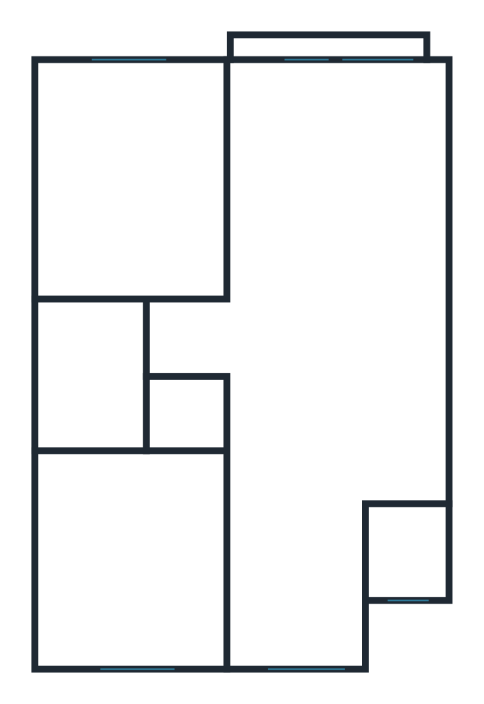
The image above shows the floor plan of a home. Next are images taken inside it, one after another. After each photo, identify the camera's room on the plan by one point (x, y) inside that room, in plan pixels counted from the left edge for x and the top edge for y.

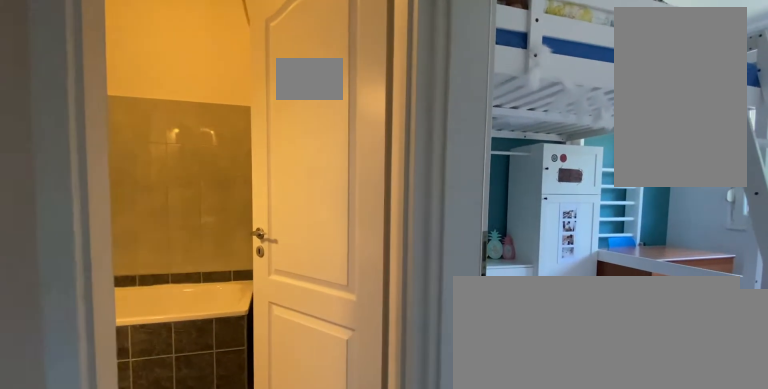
(194, 338)
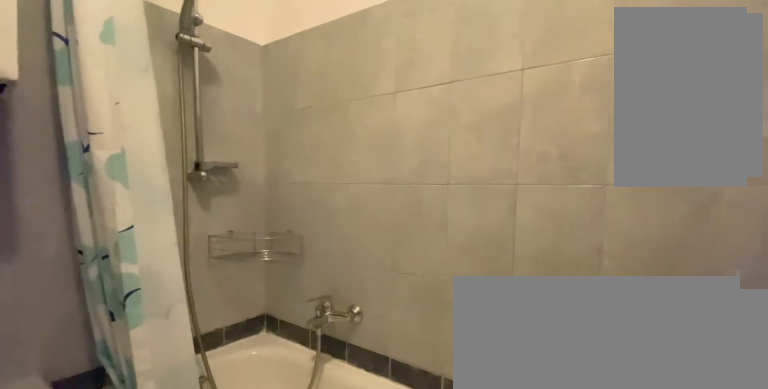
(97, 372)
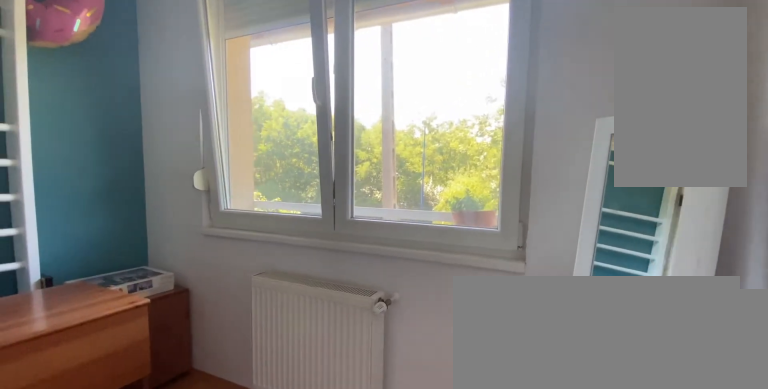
(146, 196)
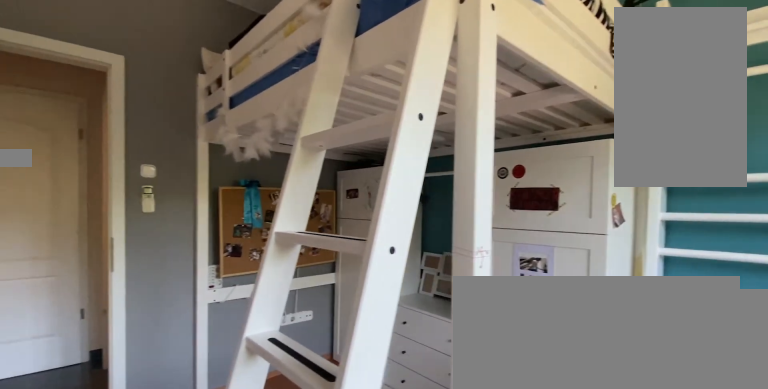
(146, 196)
